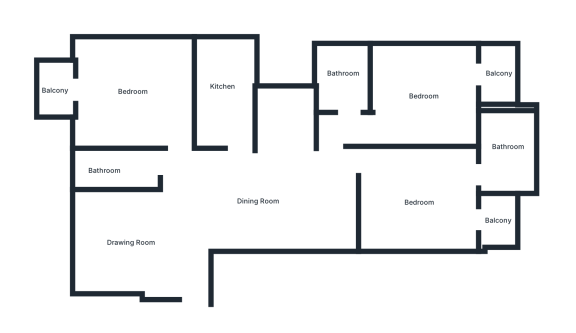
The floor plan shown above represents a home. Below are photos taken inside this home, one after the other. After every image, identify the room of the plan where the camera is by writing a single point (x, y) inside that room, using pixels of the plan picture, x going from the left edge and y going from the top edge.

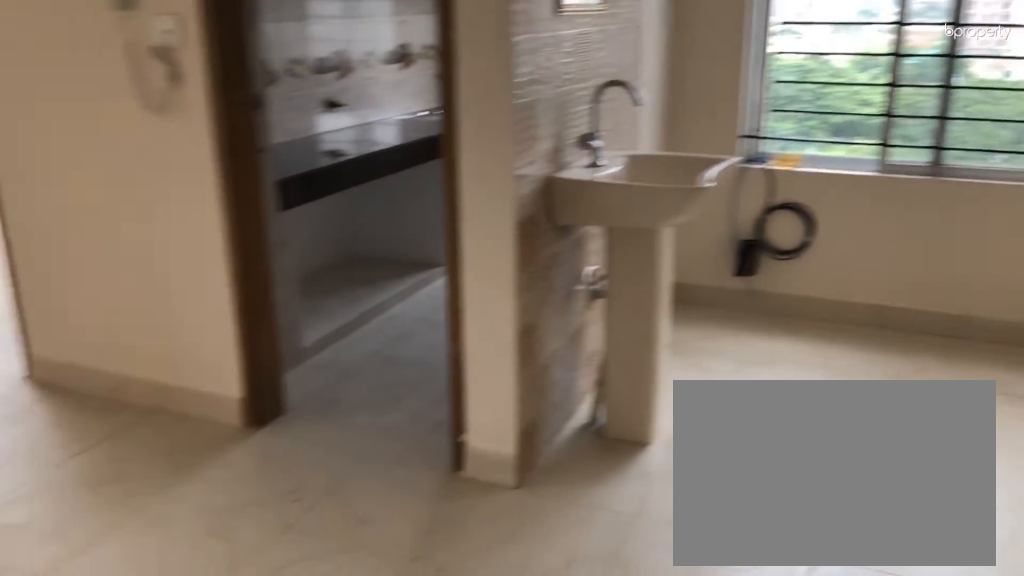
(272, 203)
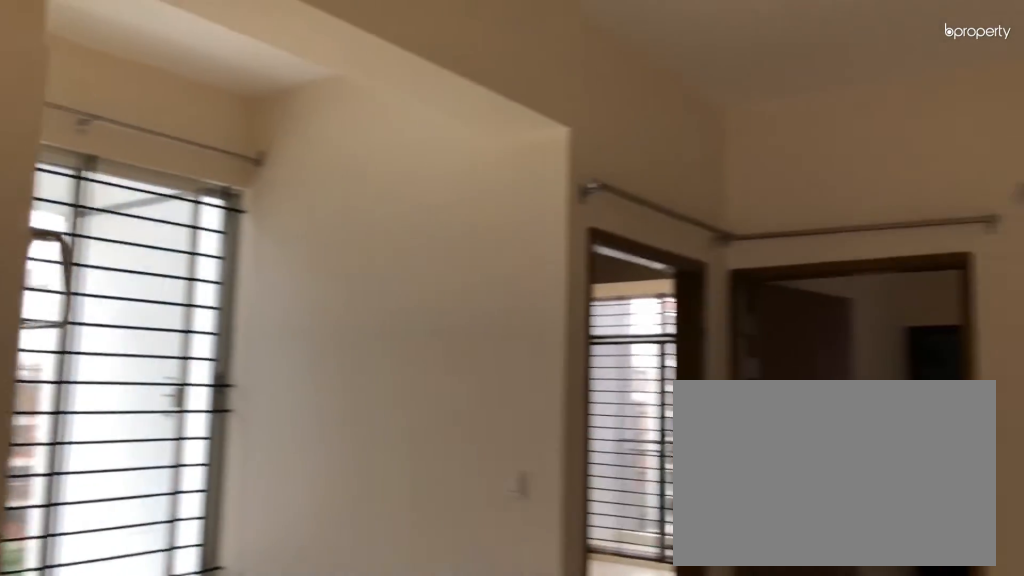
(272, 203)
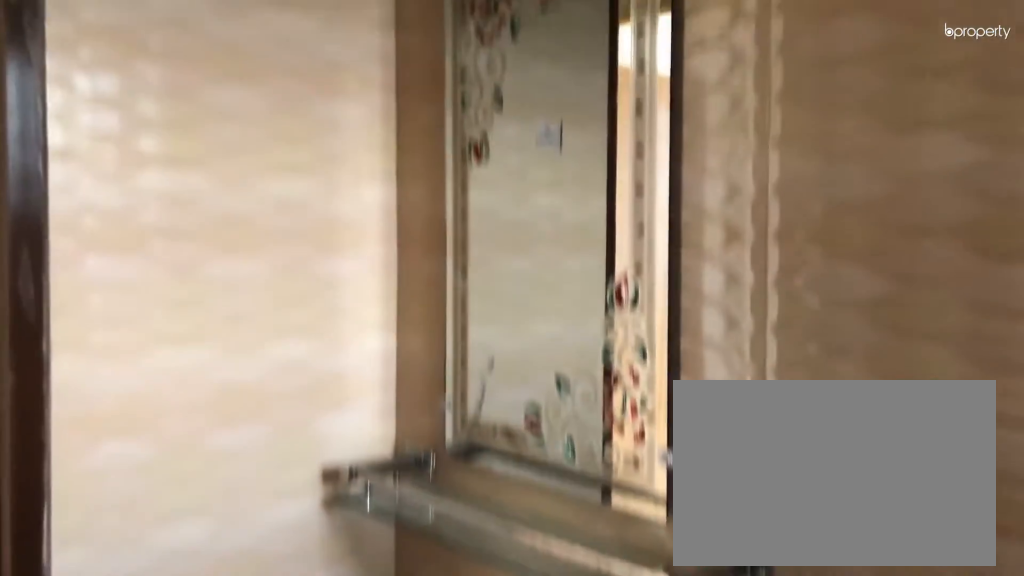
(110, 168)
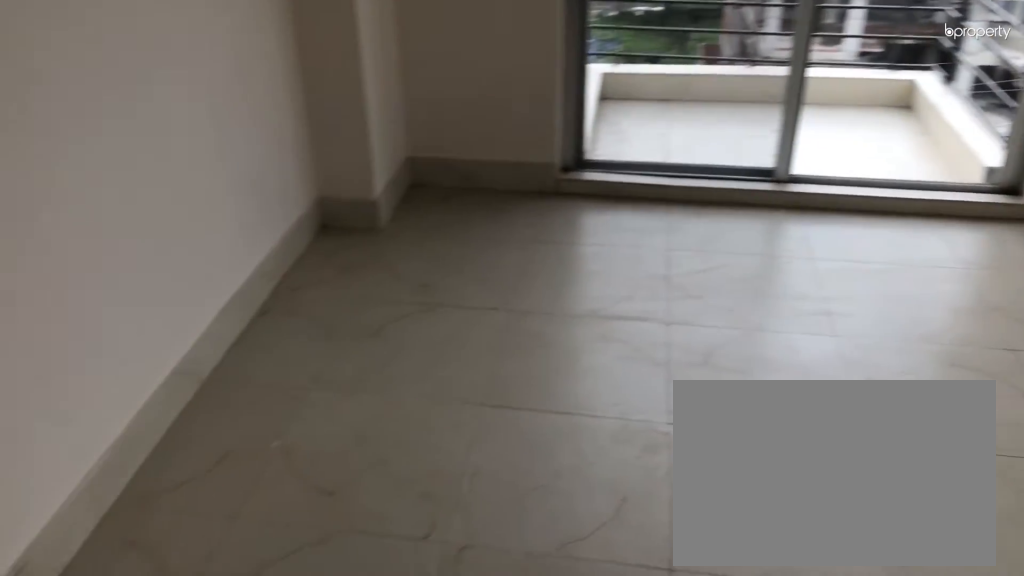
(129, 95)
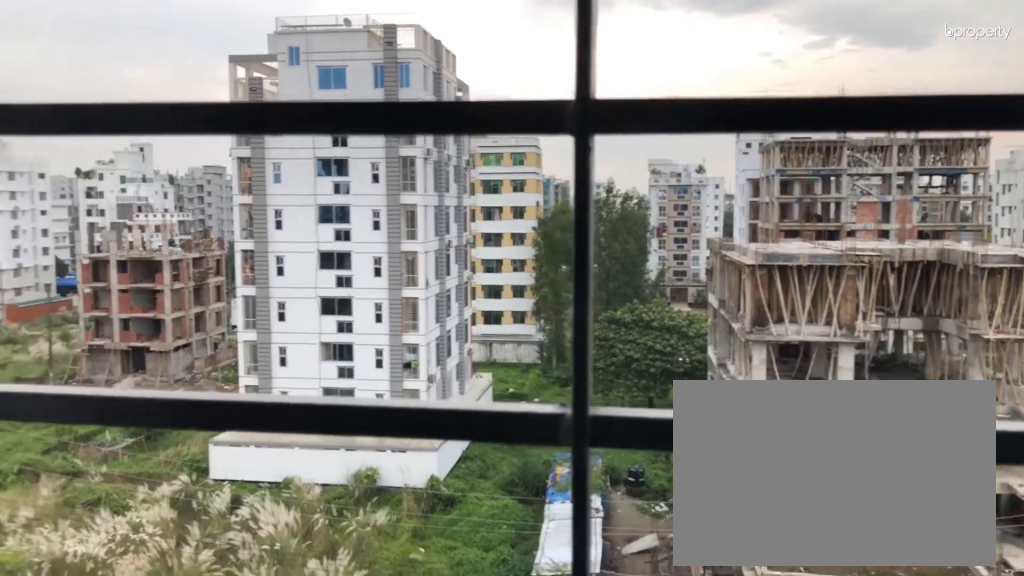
(52, 90)
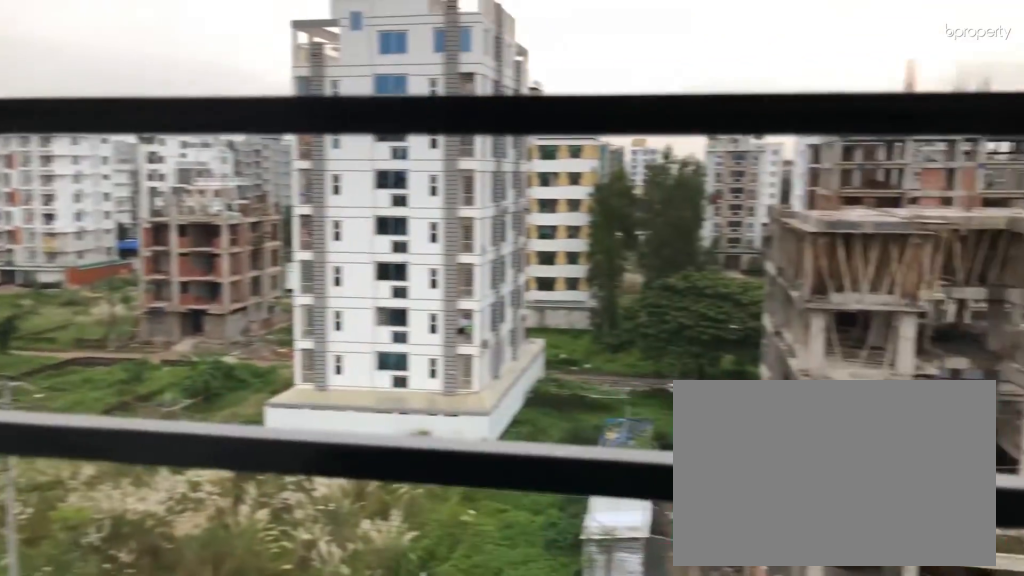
(52, 90)
